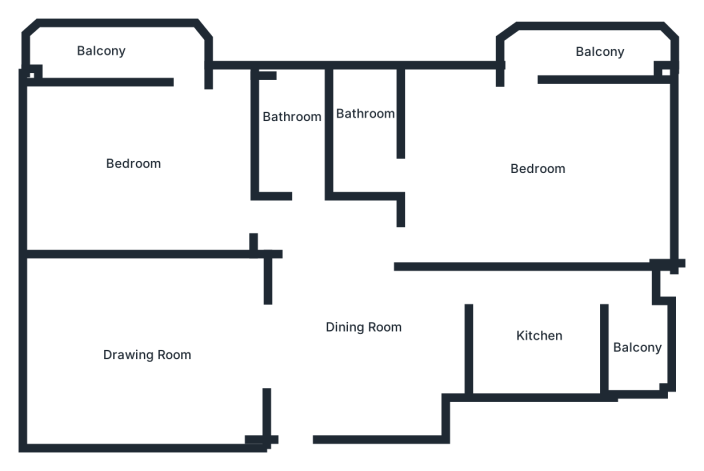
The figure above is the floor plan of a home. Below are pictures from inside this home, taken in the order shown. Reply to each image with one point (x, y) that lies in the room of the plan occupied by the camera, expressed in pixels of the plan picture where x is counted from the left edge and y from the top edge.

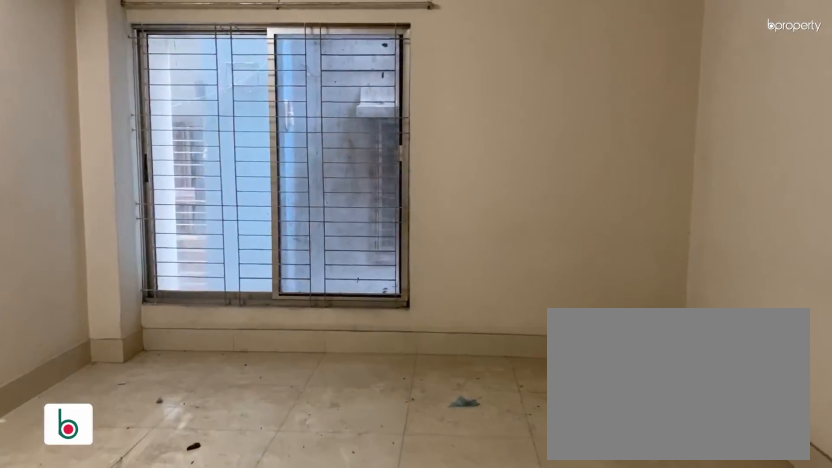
(139, 345)
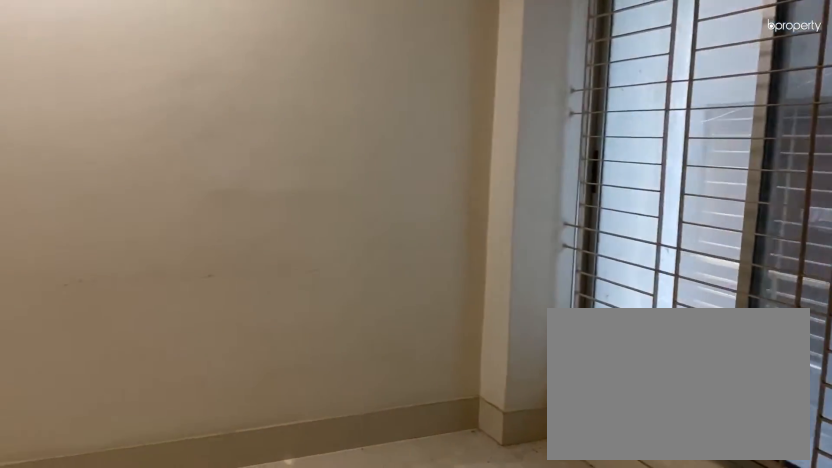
(139, 345)
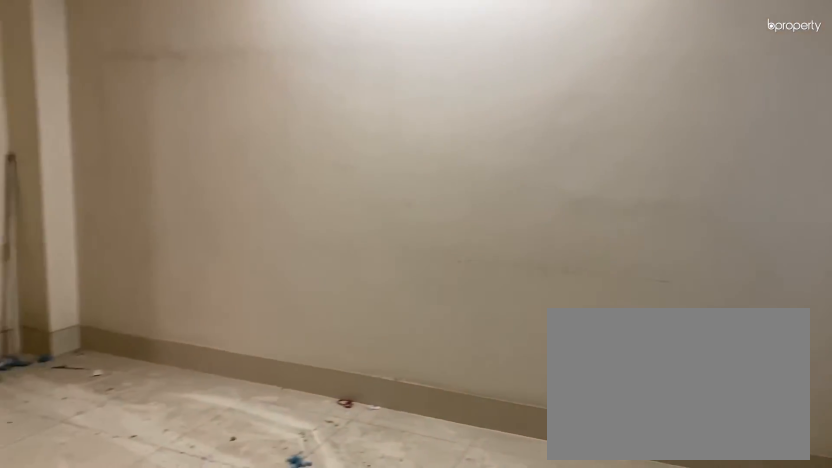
(139, 345)
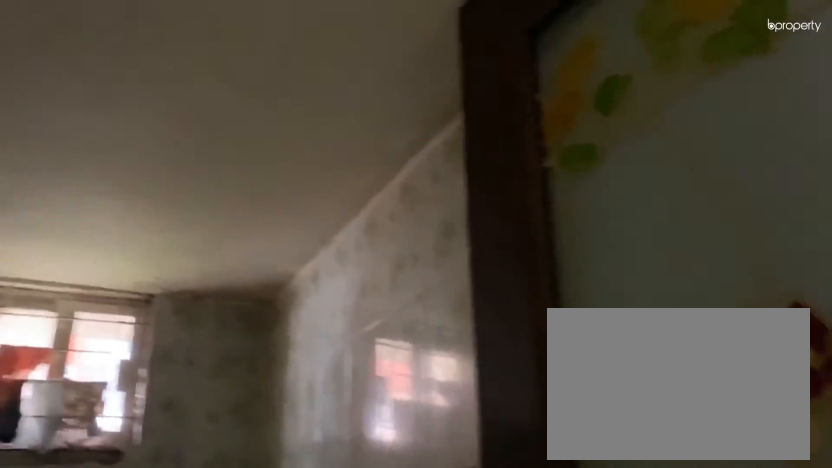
(285, 122)
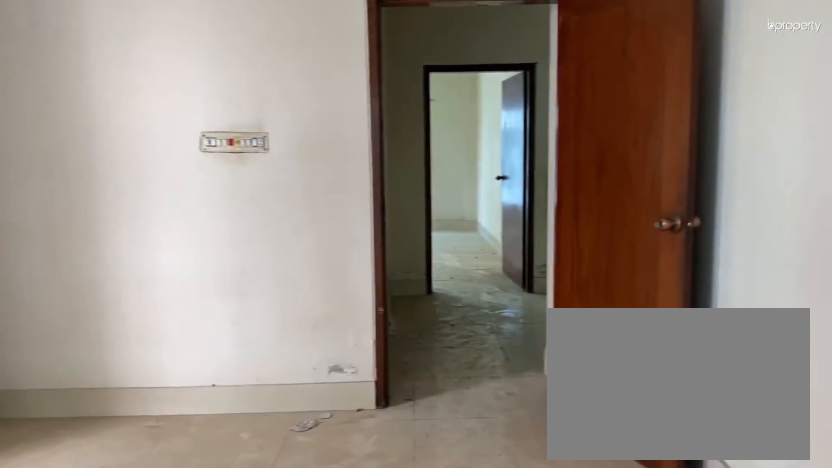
(124, 153)
